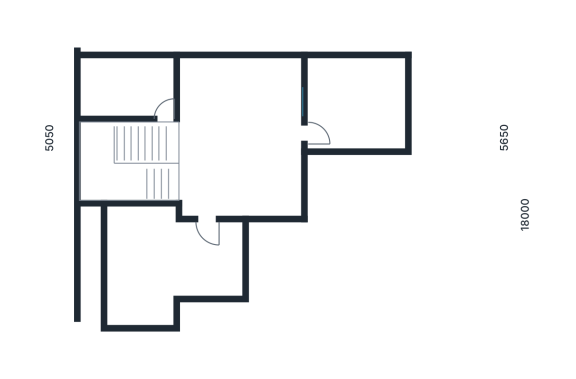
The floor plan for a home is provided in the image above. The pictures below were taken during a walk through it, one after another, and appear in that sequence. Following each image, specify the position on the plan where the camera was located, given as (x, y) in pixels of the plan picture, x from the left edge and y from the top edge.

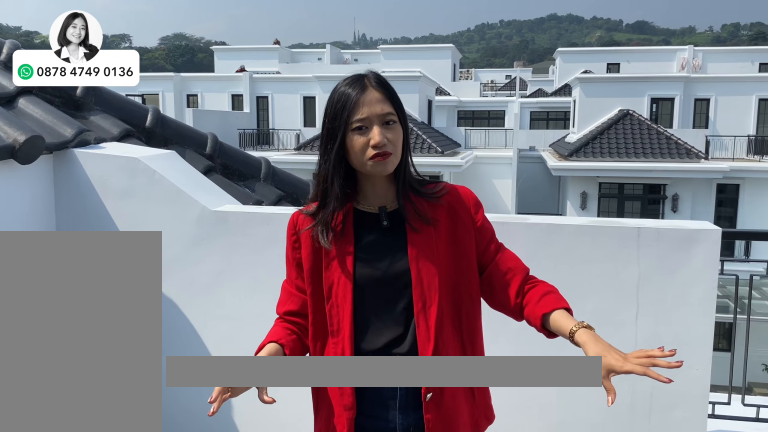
(156, 261)
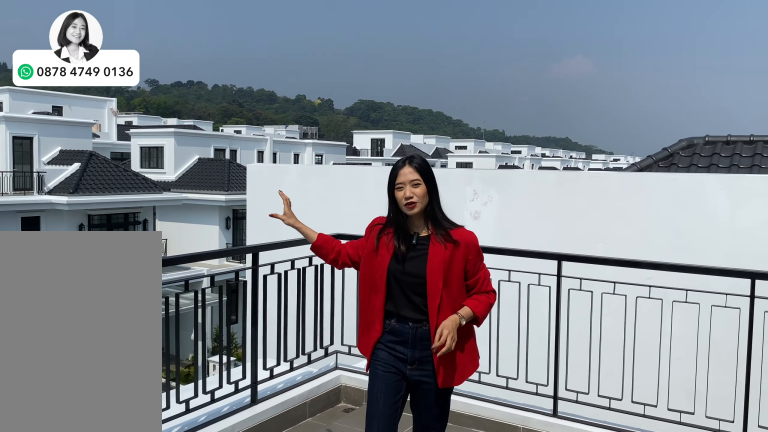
(156, 261)
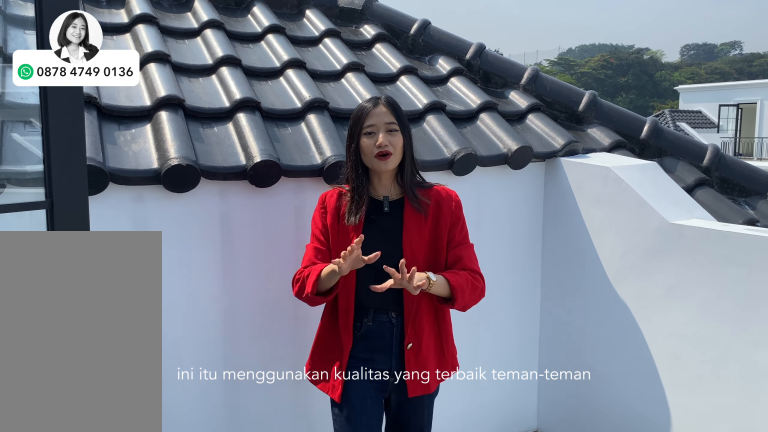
(156, 261)
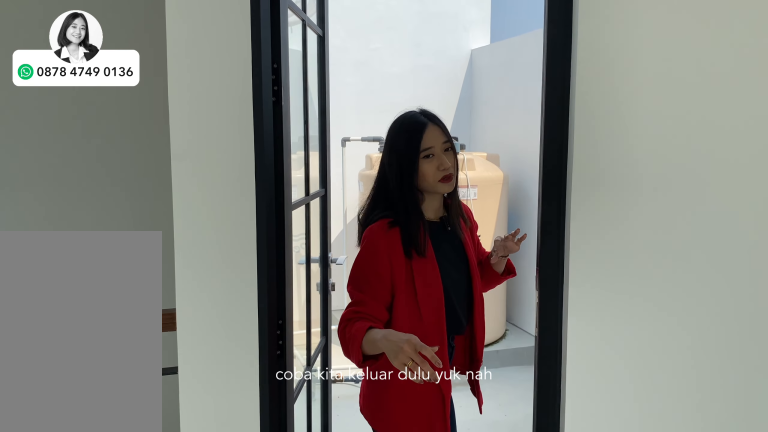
(236, 135)
